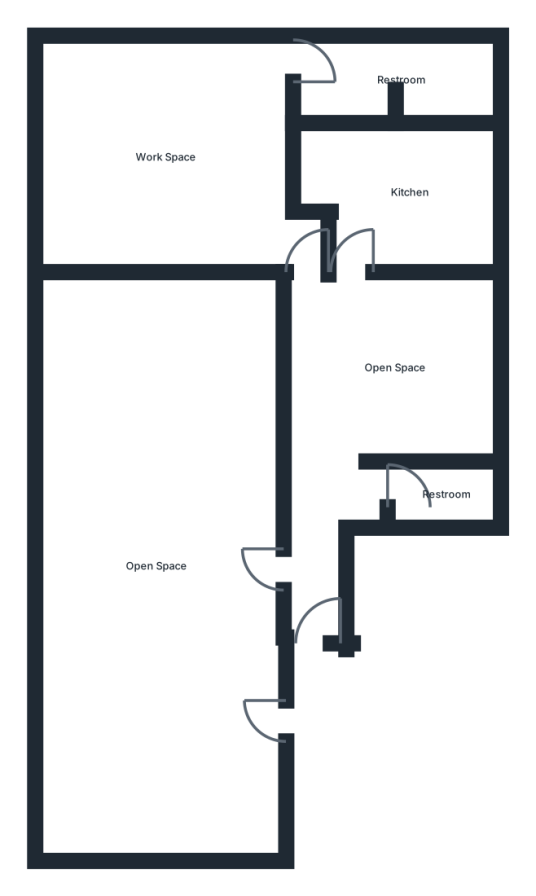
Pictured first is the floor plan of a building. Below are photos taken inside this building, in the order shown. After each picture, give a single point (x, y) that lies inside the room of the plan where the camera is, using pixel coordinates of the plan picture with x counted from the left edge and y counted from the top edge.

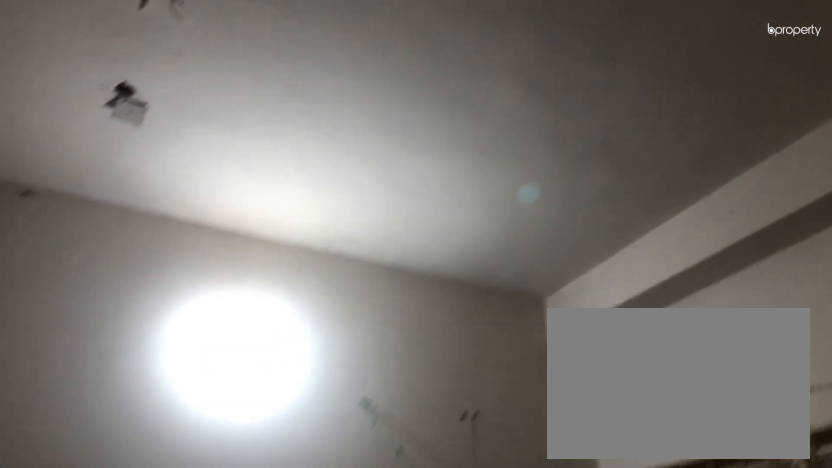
(411, 193)
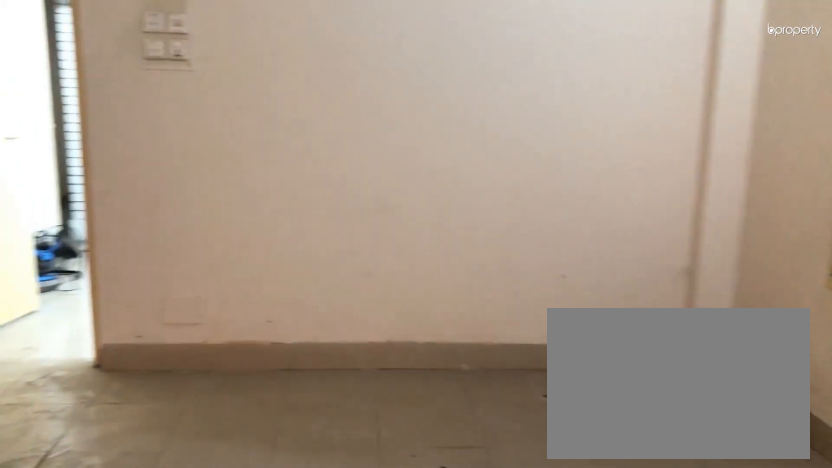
(165, 158)
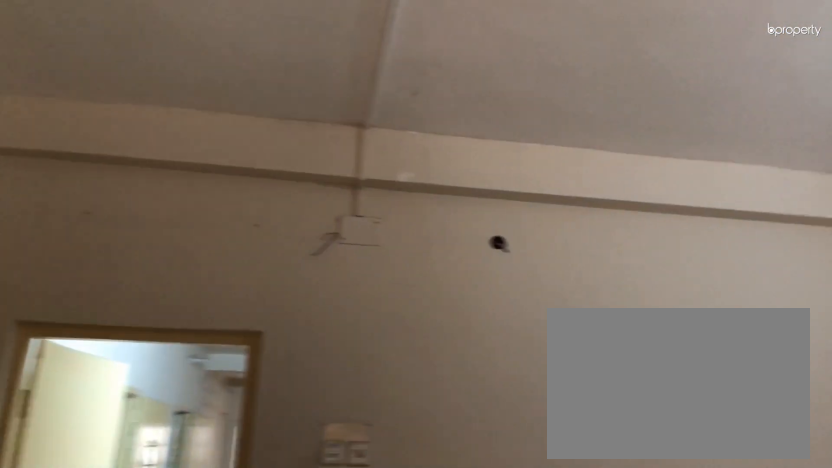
(165, 158)
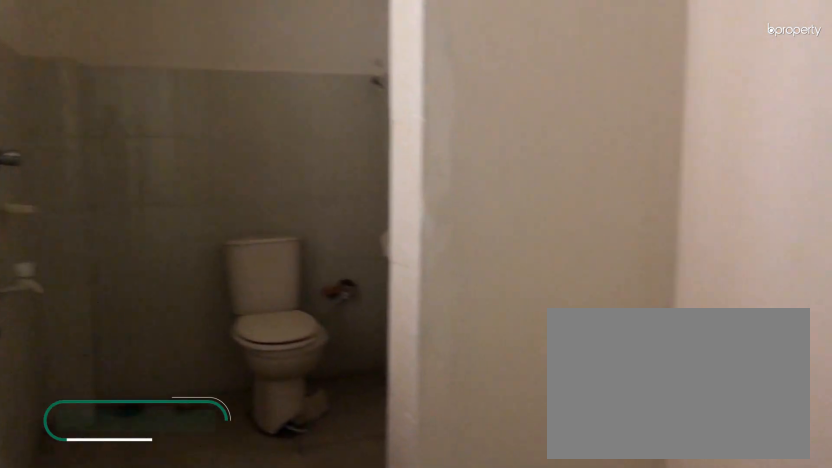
(399, 79)
